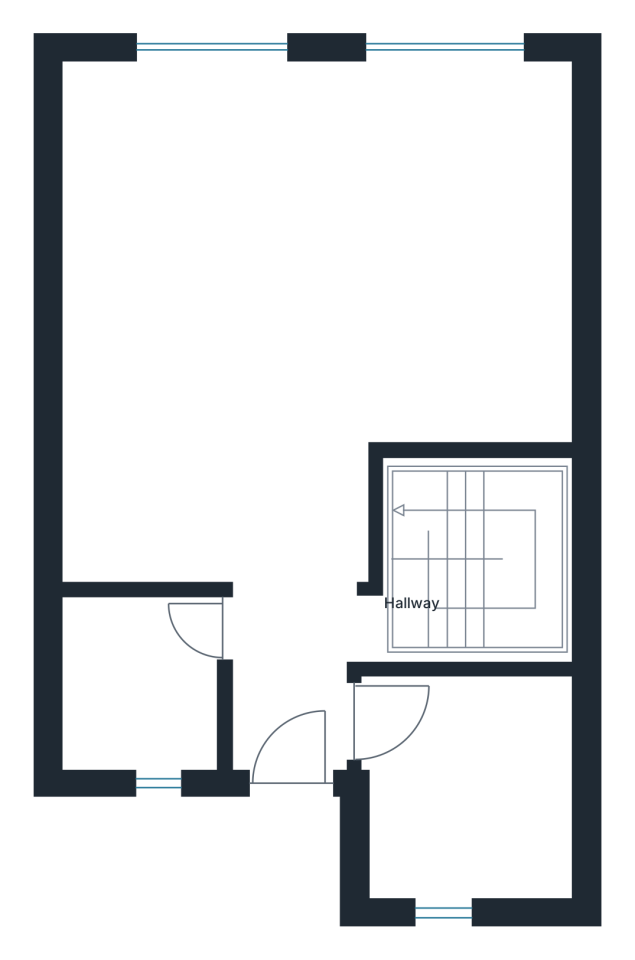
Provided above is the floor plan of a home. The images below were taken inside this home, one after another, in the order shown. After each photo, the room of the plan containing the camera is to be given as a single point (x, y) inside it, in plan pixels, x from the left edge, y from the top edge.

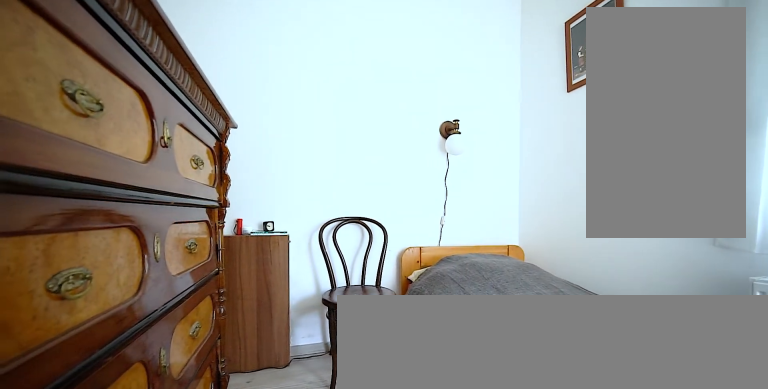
(473, 805)
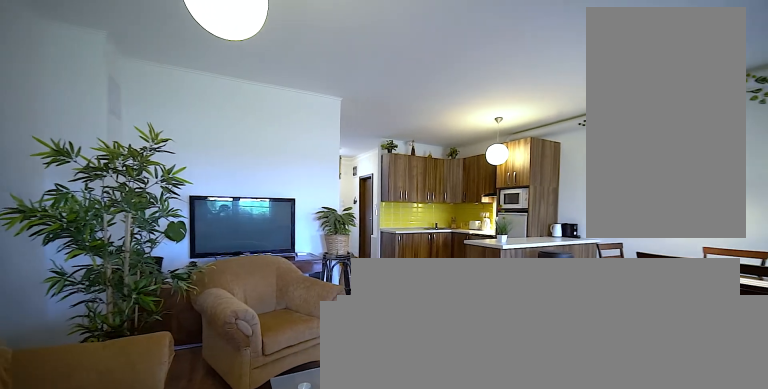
(321, 279)
